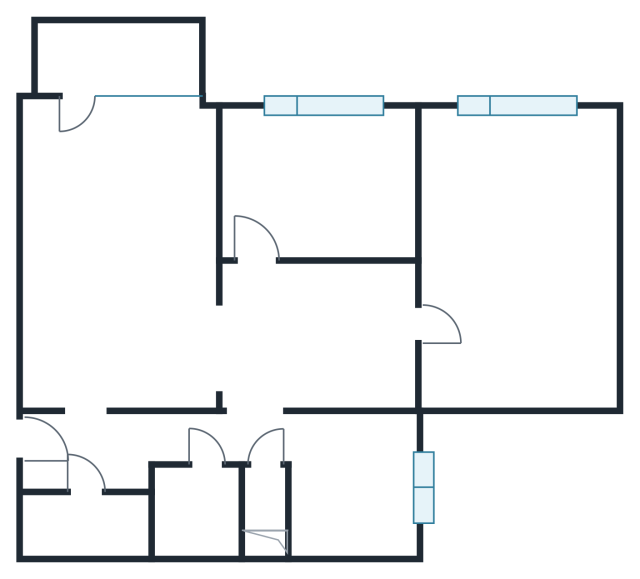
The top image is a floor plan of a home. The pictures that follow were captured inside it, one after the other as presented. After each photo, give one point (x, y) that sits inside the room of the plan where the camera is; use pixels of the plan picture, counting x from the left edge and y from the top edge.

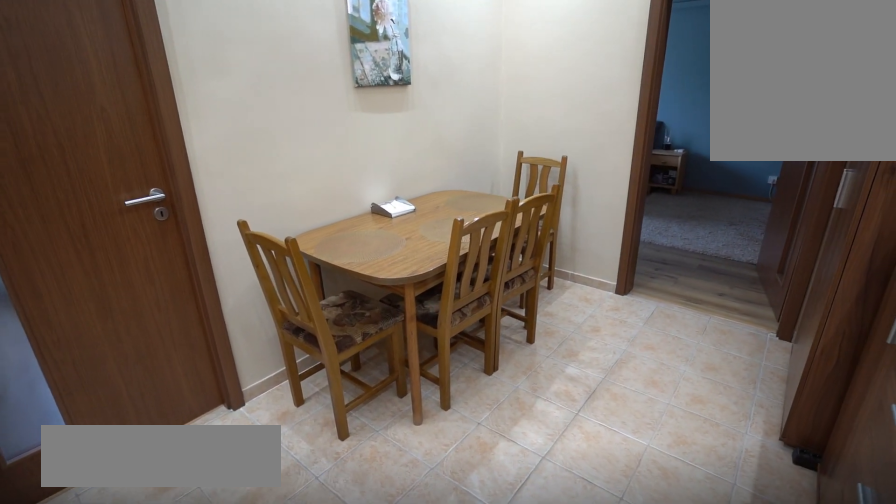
(321, 331)
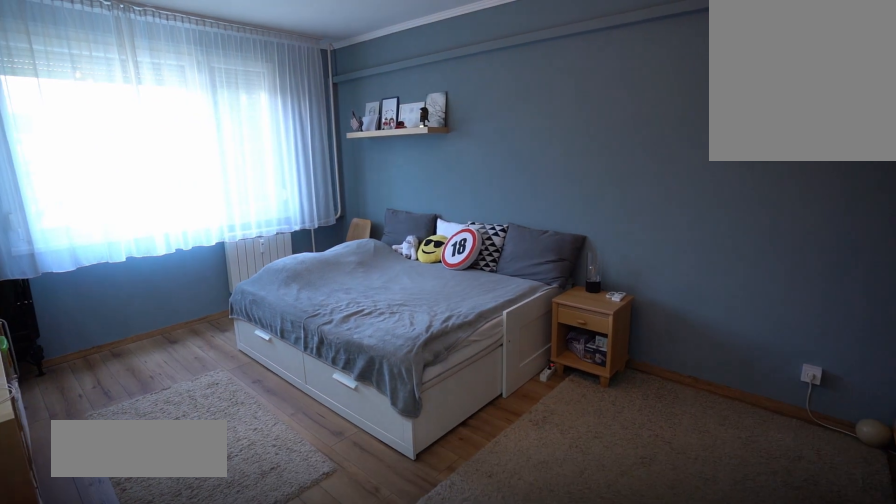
(525, 273)
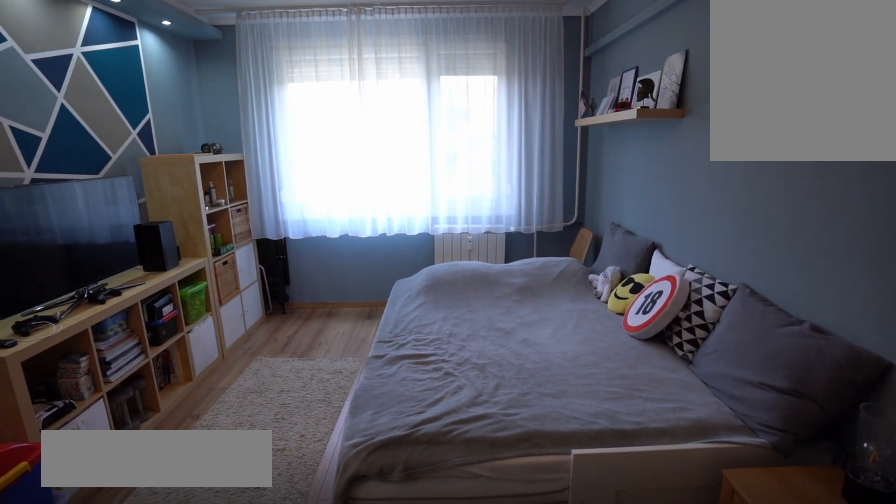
(525, 273)
